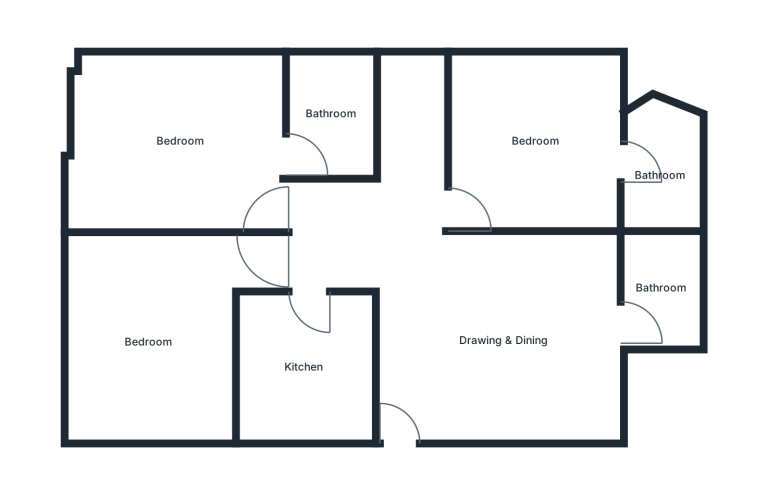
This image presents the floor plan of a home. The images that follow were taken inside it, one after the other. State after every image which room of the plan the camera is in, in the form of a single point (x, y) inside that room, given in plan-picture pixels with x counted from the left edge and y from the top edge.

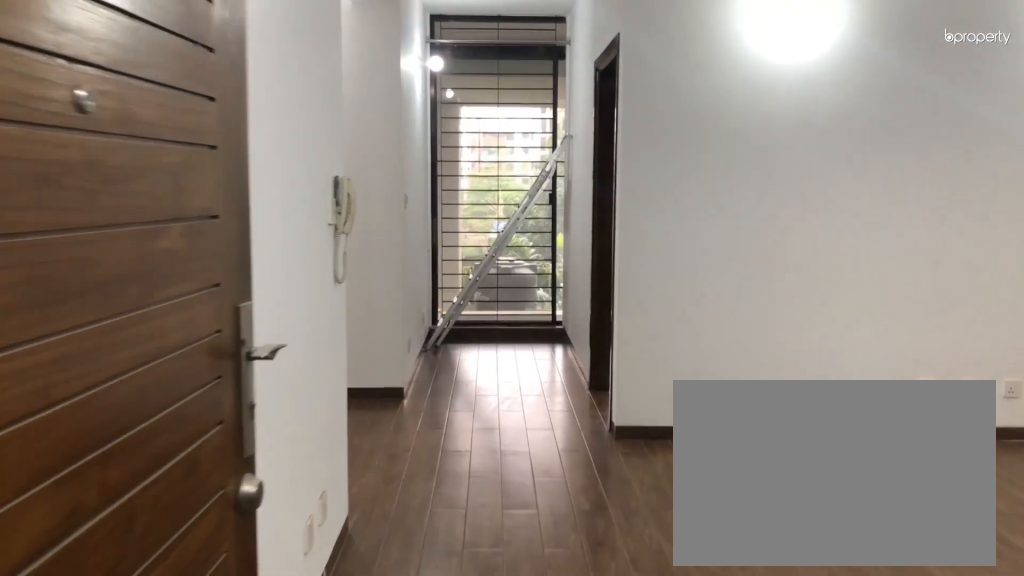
(407, 425)
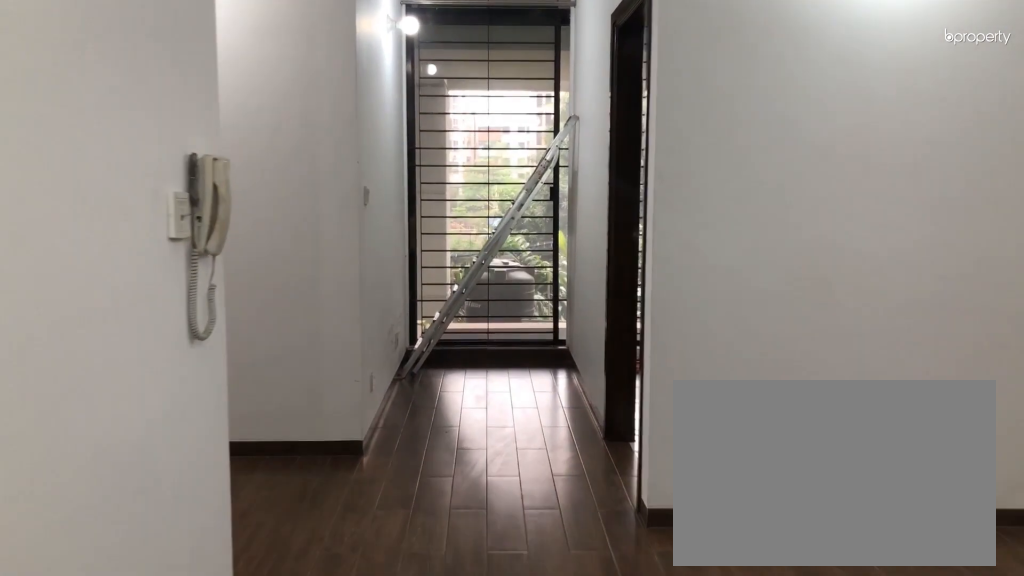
(407, 425)
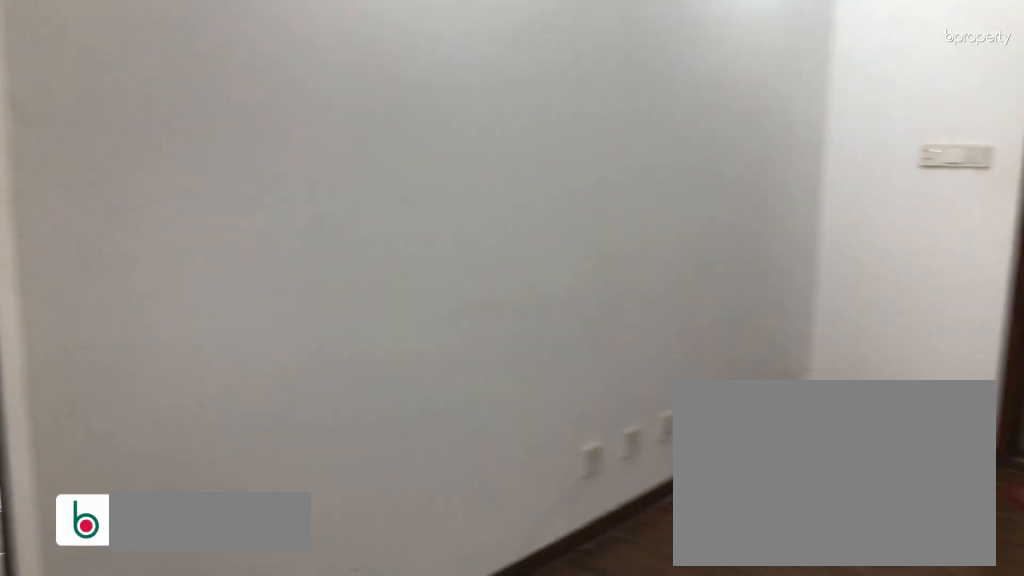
(502, 342)
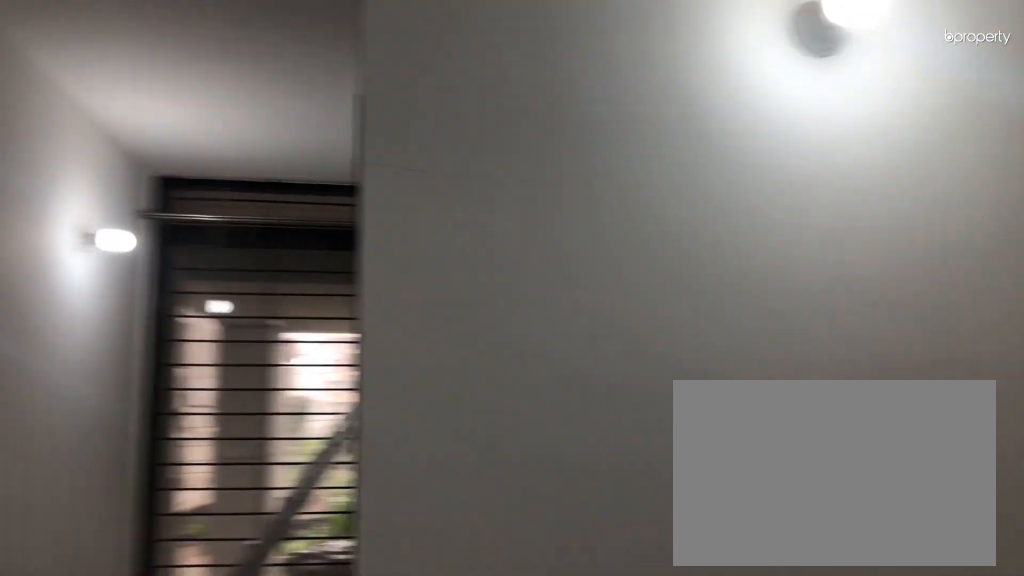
(502, 342)
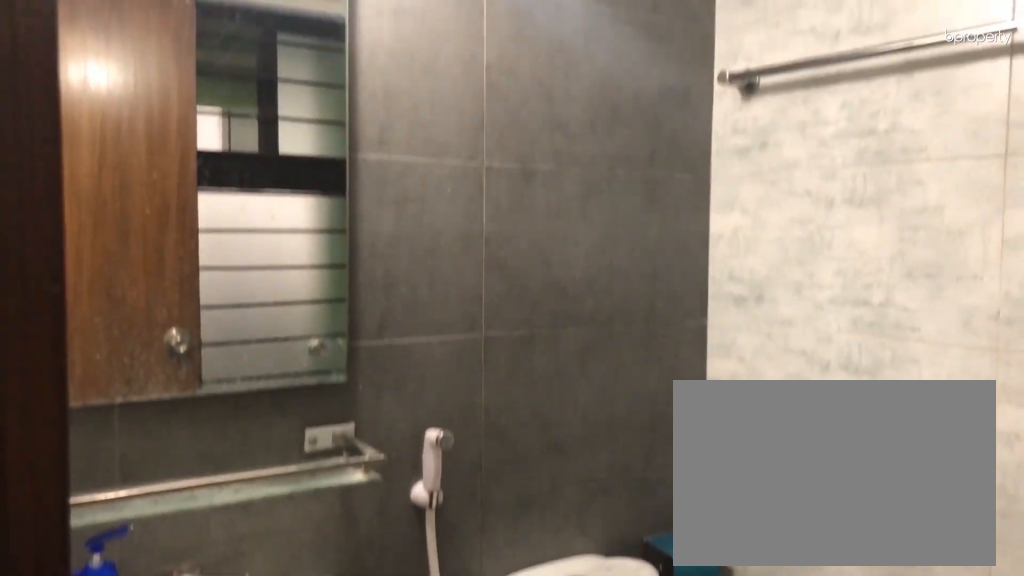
(661, 289)
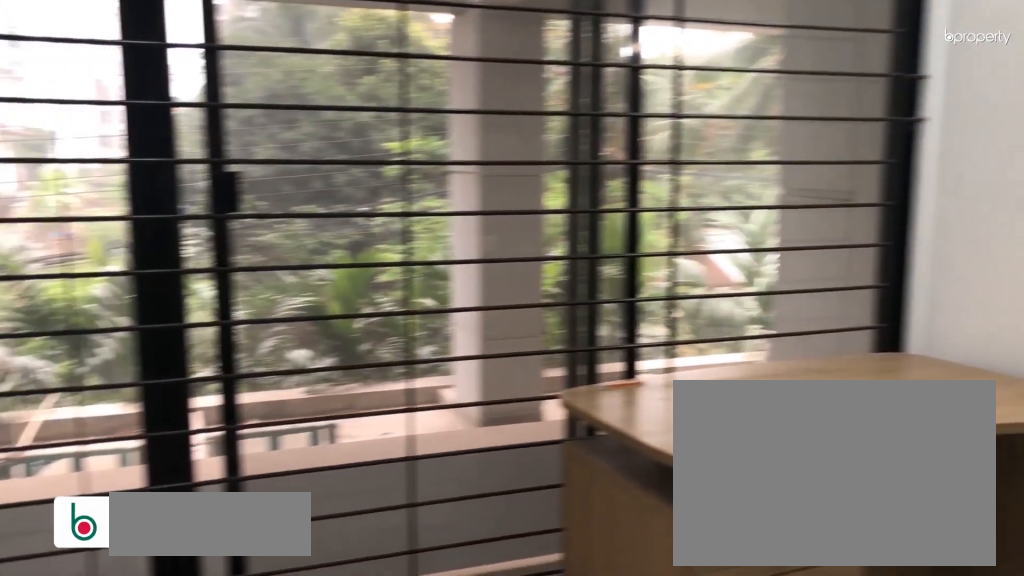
(535, 141)
